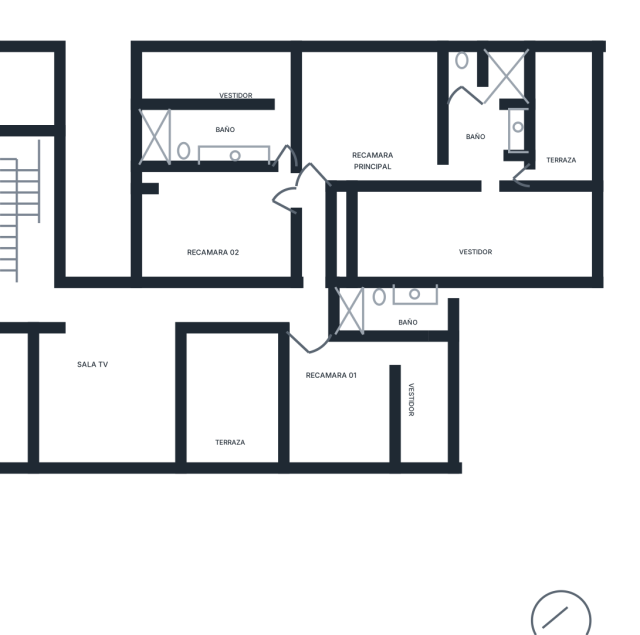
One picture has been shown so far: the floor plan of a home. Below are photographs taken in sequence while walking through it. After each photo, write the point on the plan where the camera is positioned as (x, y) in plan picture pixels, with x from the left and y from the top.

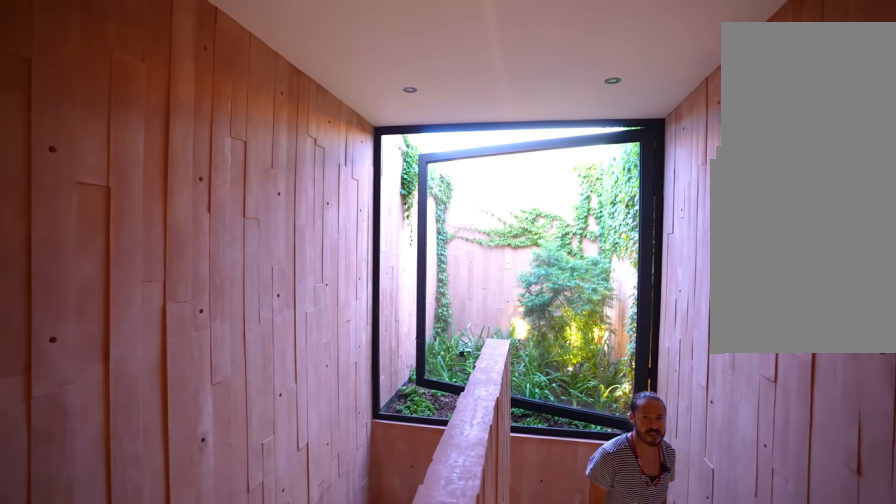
(38, 239)
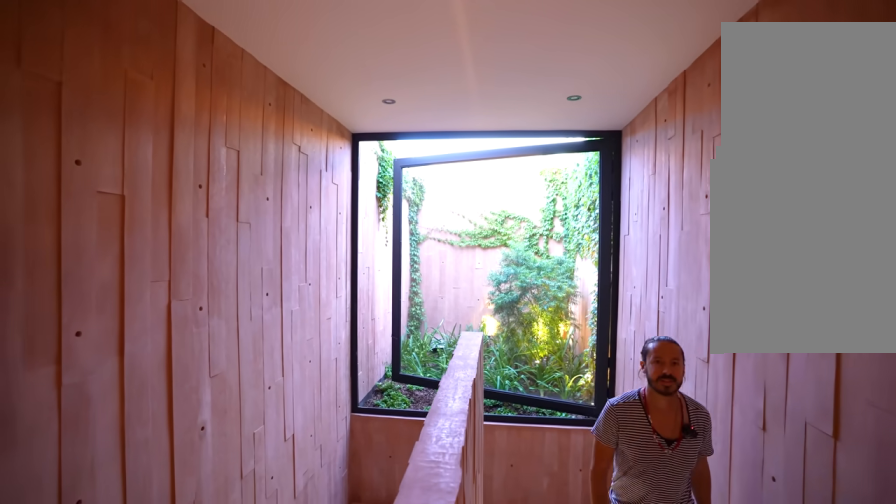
(40, 251)
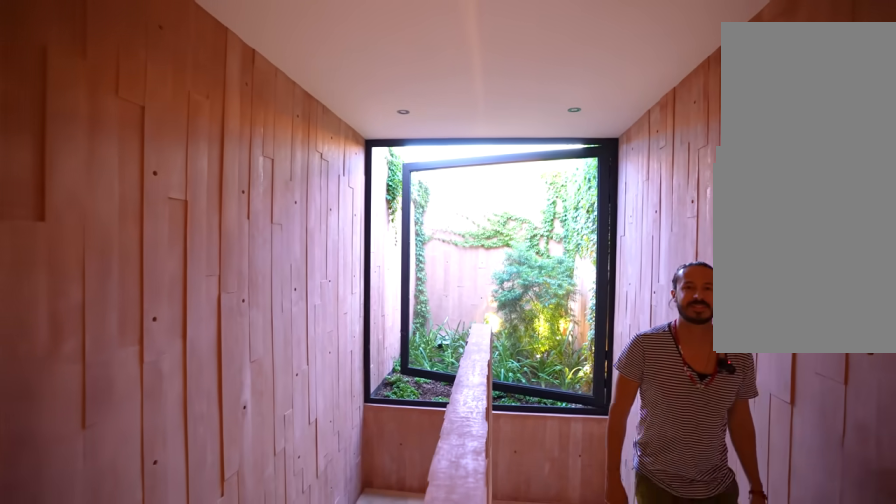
(35, 261)
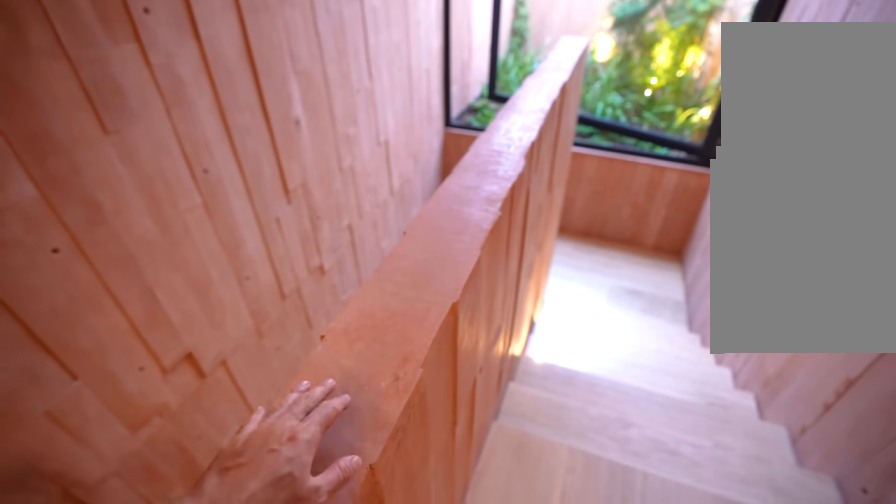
(29, 290)
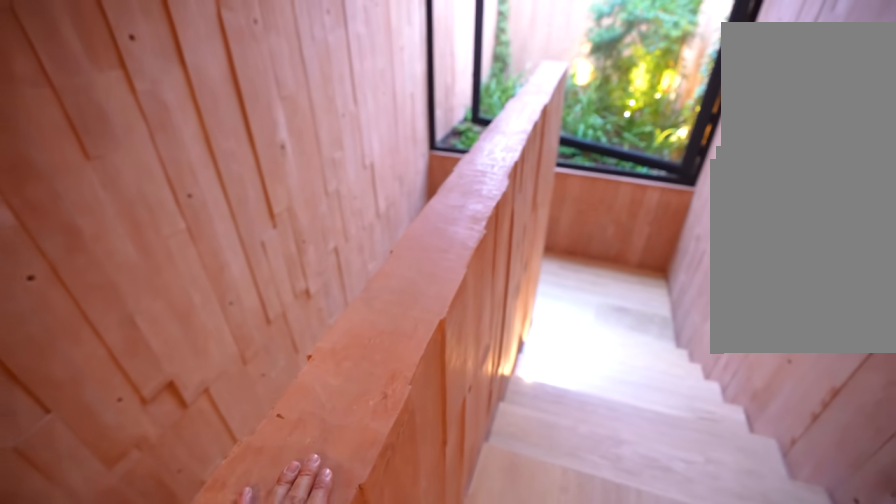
(29, 290)
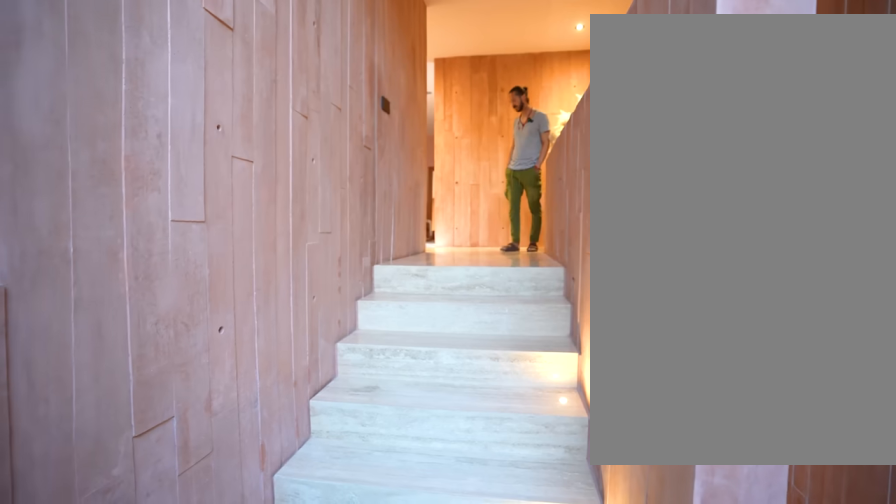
(41, 207)
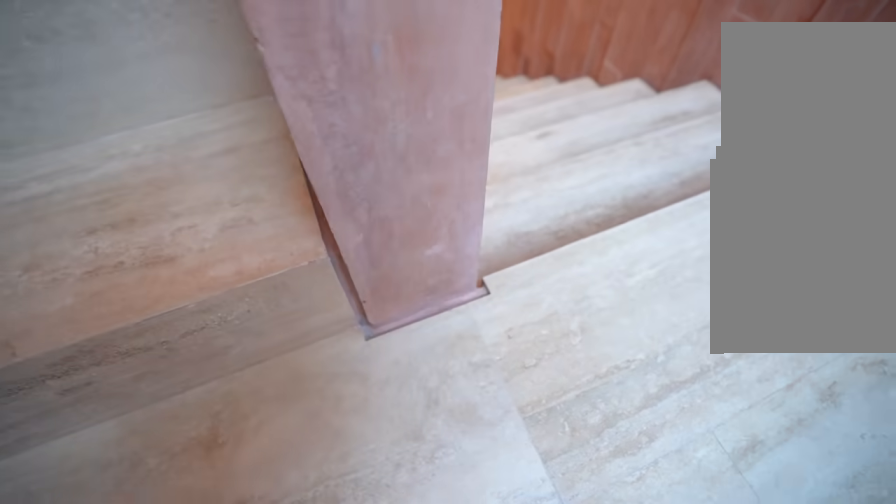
(21, 163)
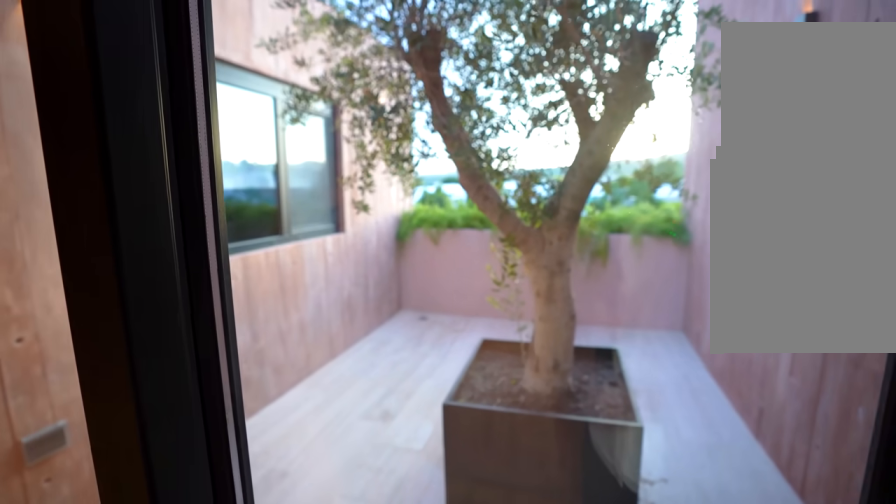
(198, 310)
